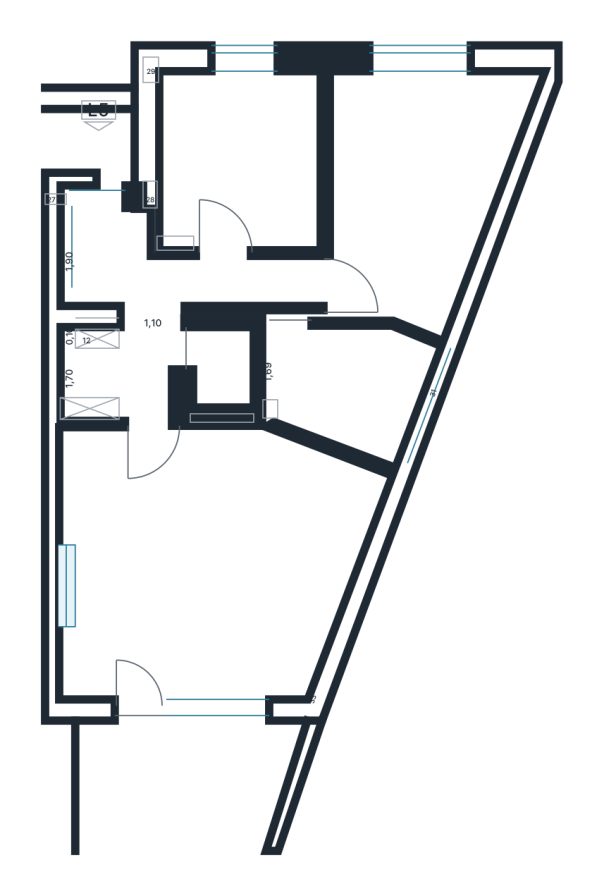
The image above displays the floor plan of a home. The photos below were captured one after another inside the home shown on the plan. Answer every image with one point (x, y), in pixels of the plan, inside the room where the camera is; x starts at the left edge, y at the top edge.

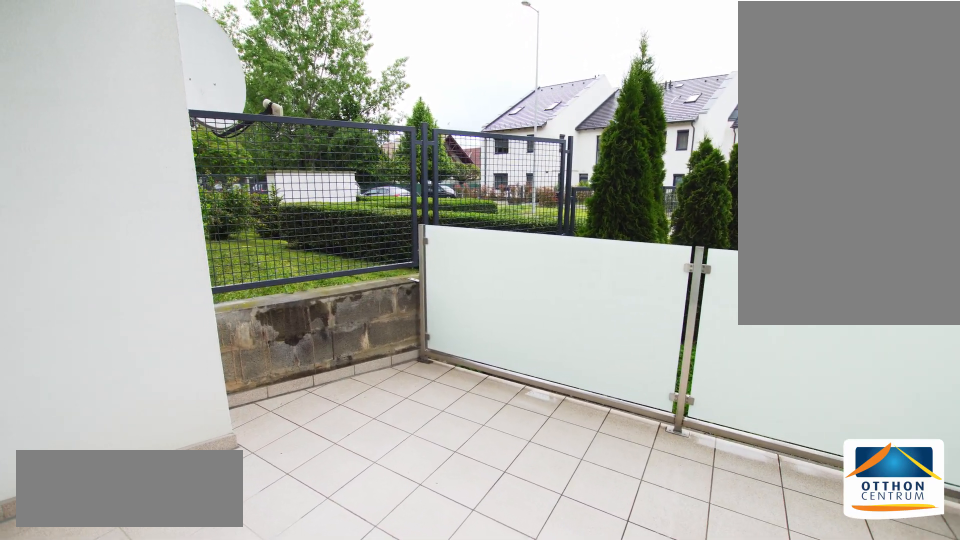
(210, 789)
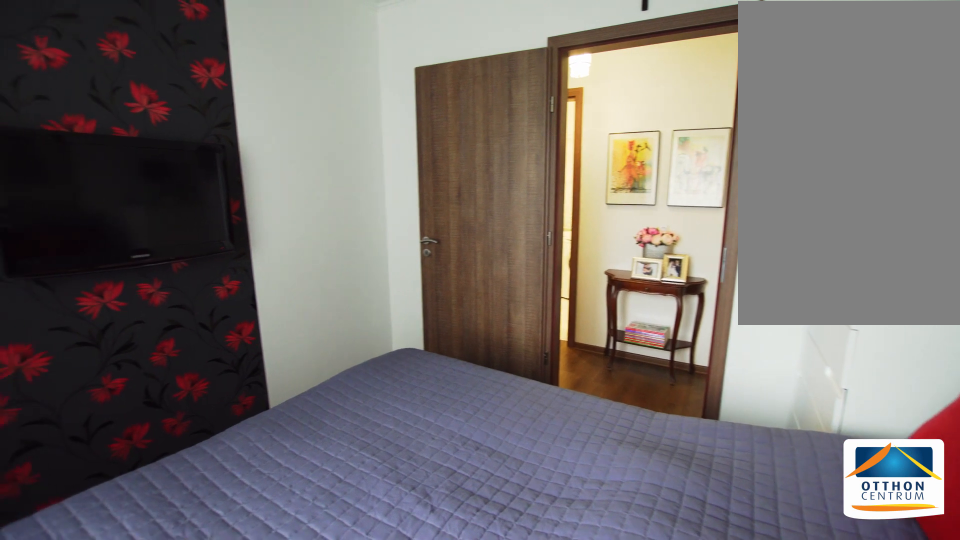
(238, 166)
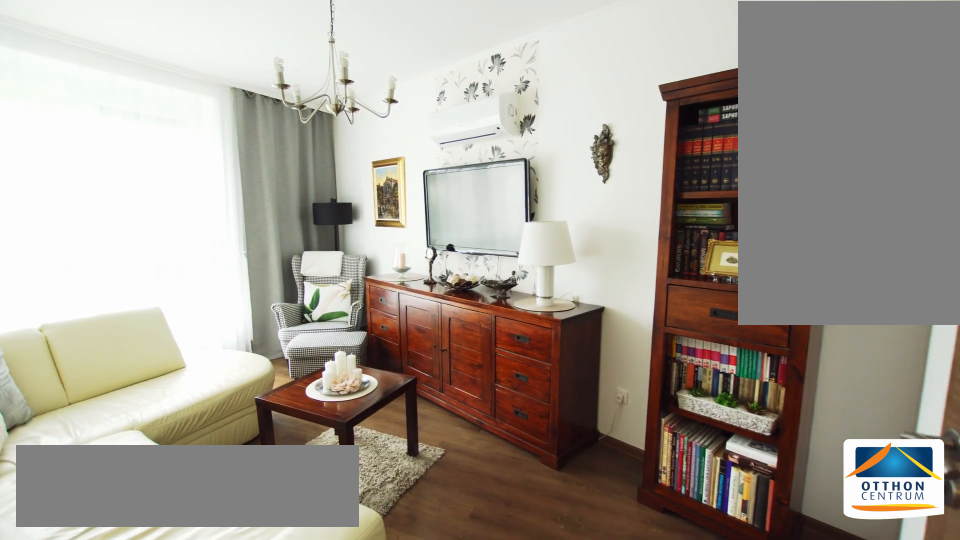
(340, 194)
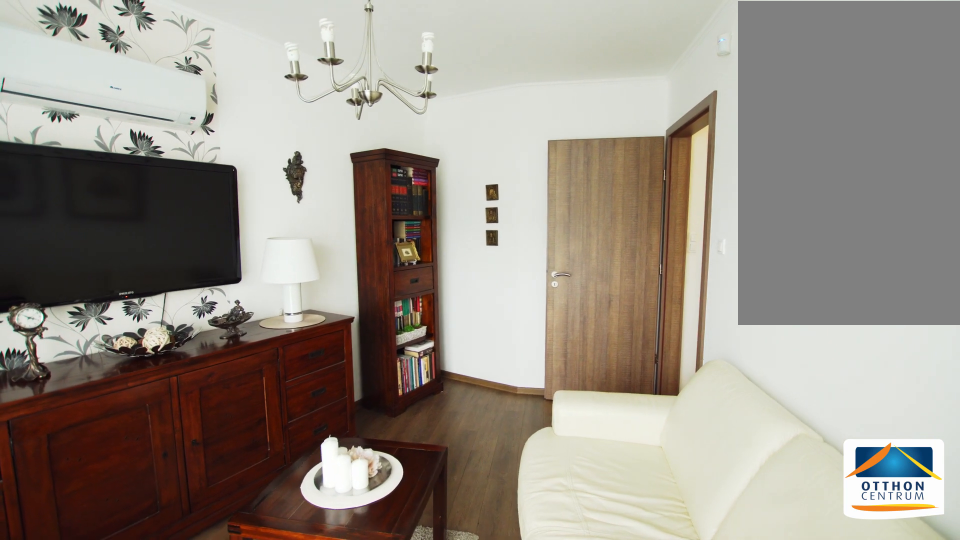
(339, 193)
